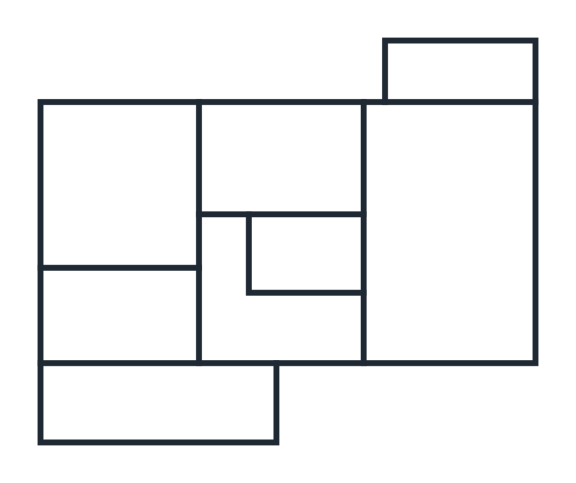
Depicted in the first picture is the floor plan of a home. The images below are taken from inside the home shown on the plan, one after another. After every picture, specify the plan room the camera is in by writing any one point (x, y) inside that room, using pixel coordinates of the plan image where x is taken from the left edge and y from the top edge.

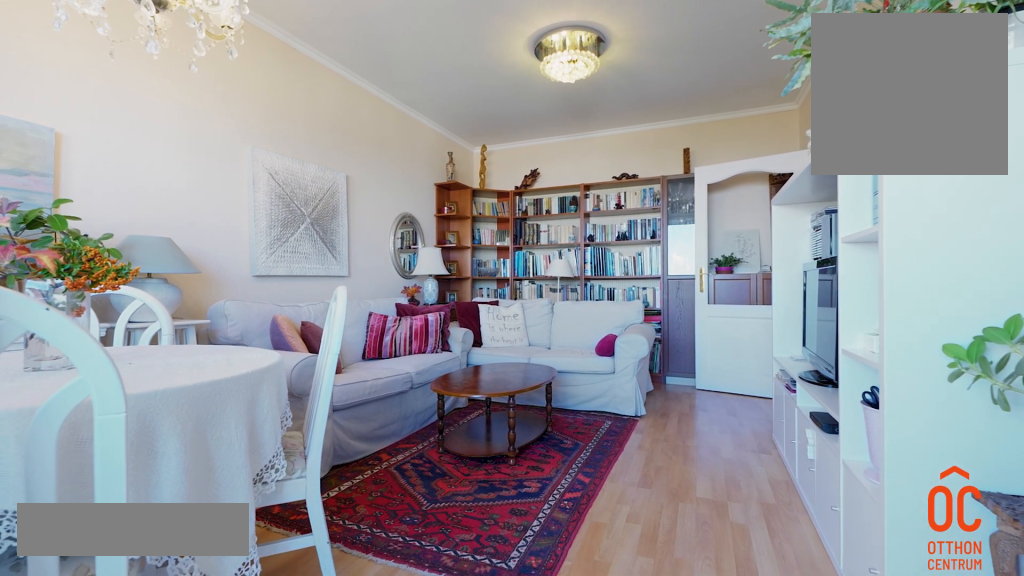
(434, 233)
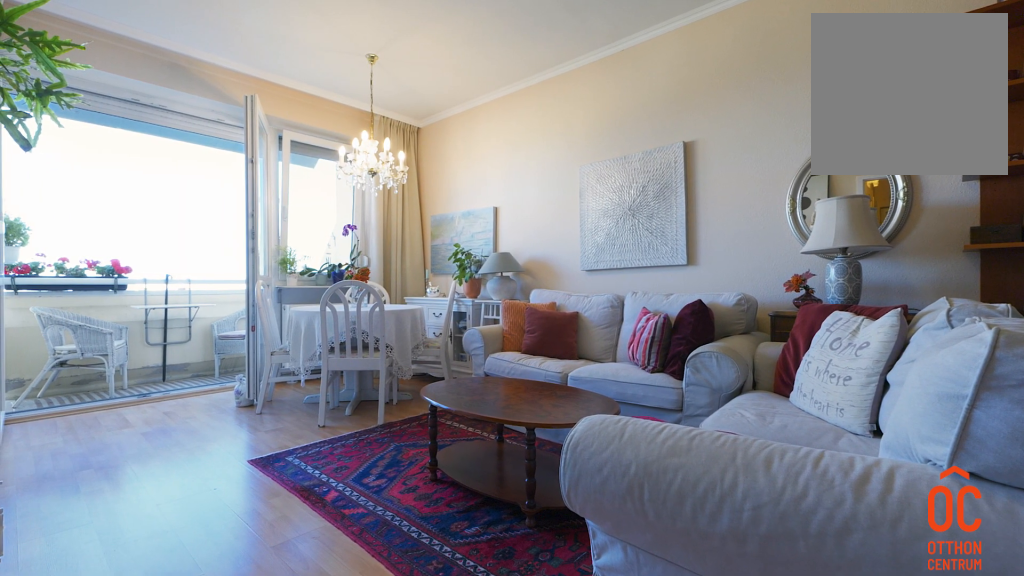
(435, 234)
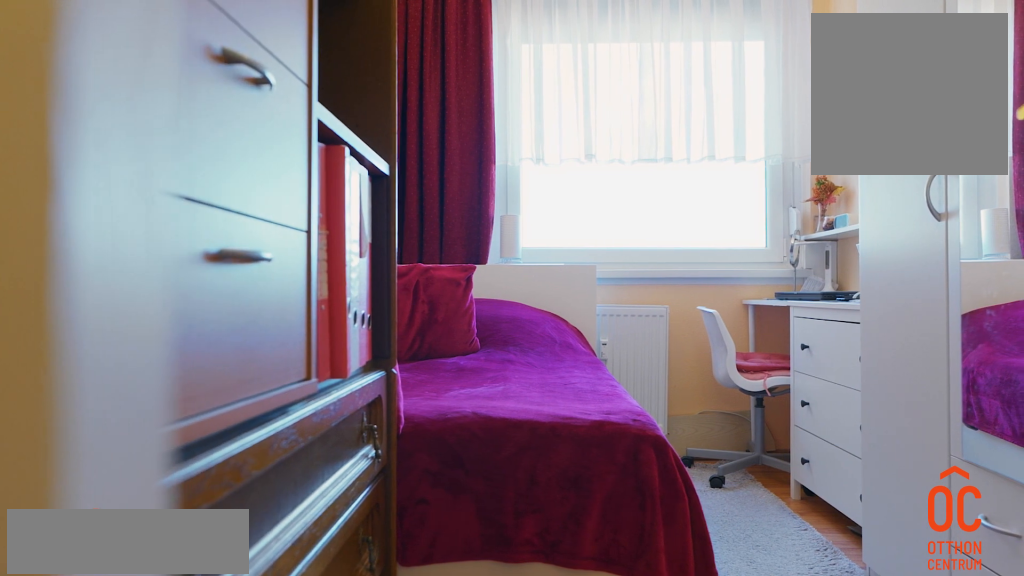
(105, 308)
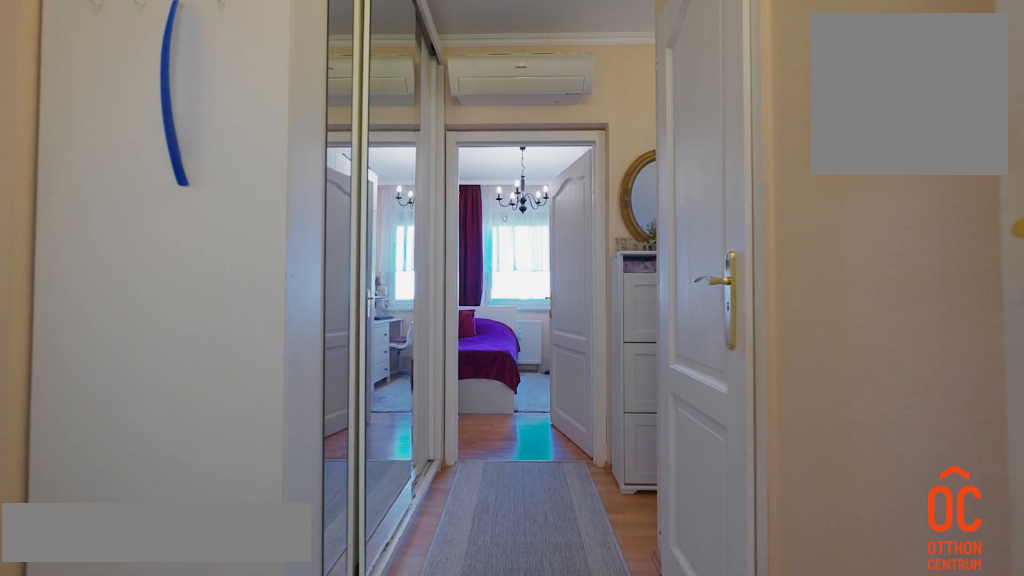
(253, 333)
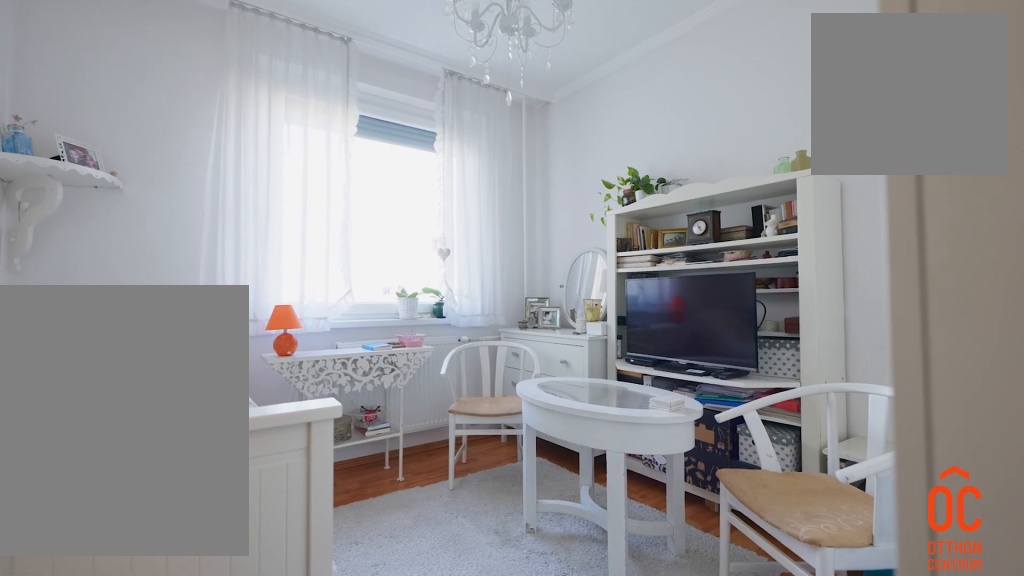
(126, 200)
